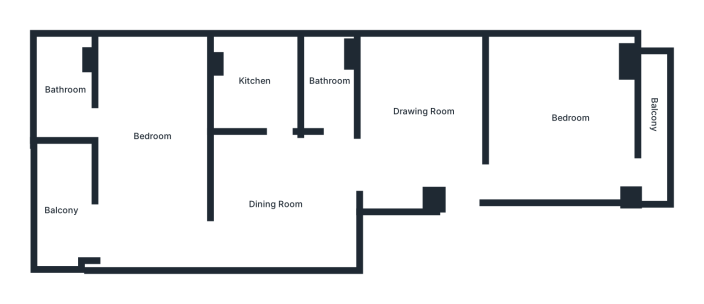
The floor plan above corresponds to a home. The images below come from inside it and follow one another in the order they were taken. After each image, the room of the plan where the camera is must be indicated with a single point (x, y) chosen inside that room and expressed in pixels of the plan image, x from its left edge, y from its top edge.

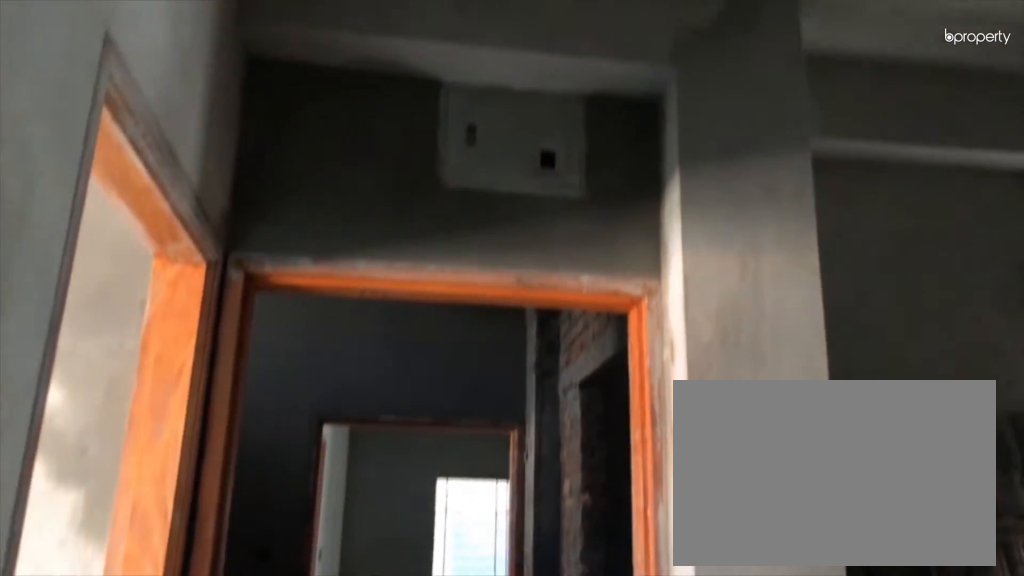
(415, 122)
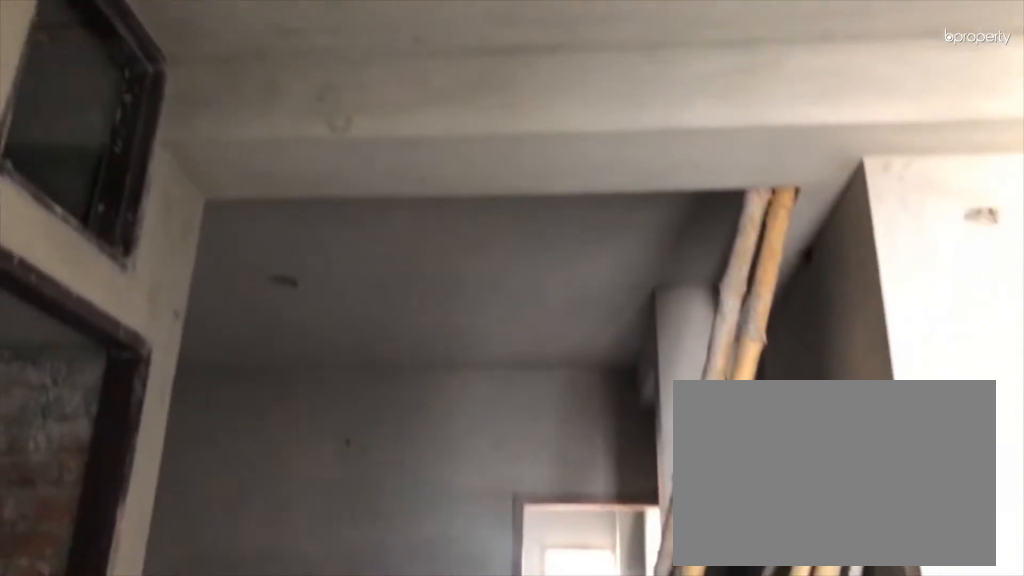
(279, 205)
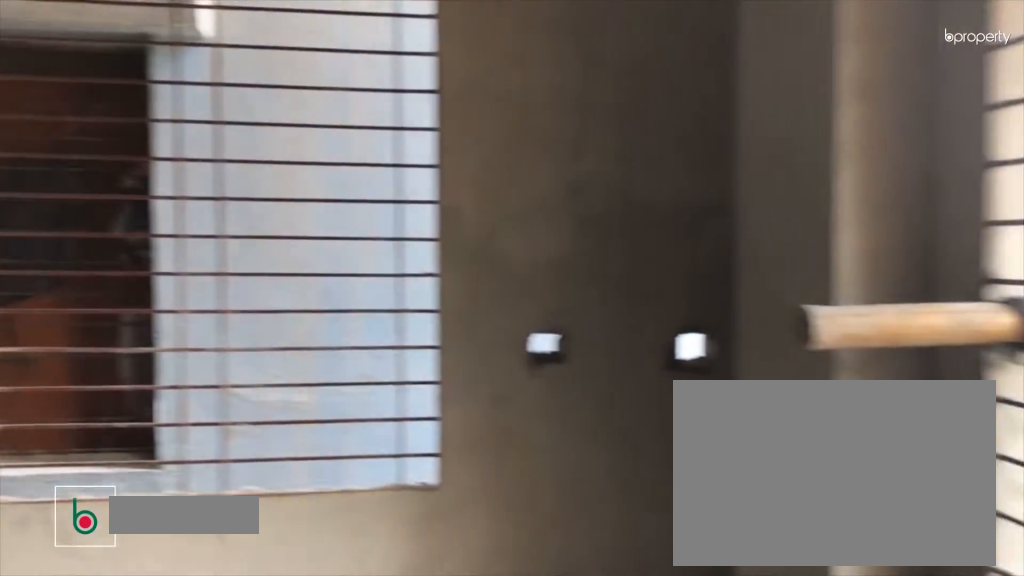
(558, 121)
